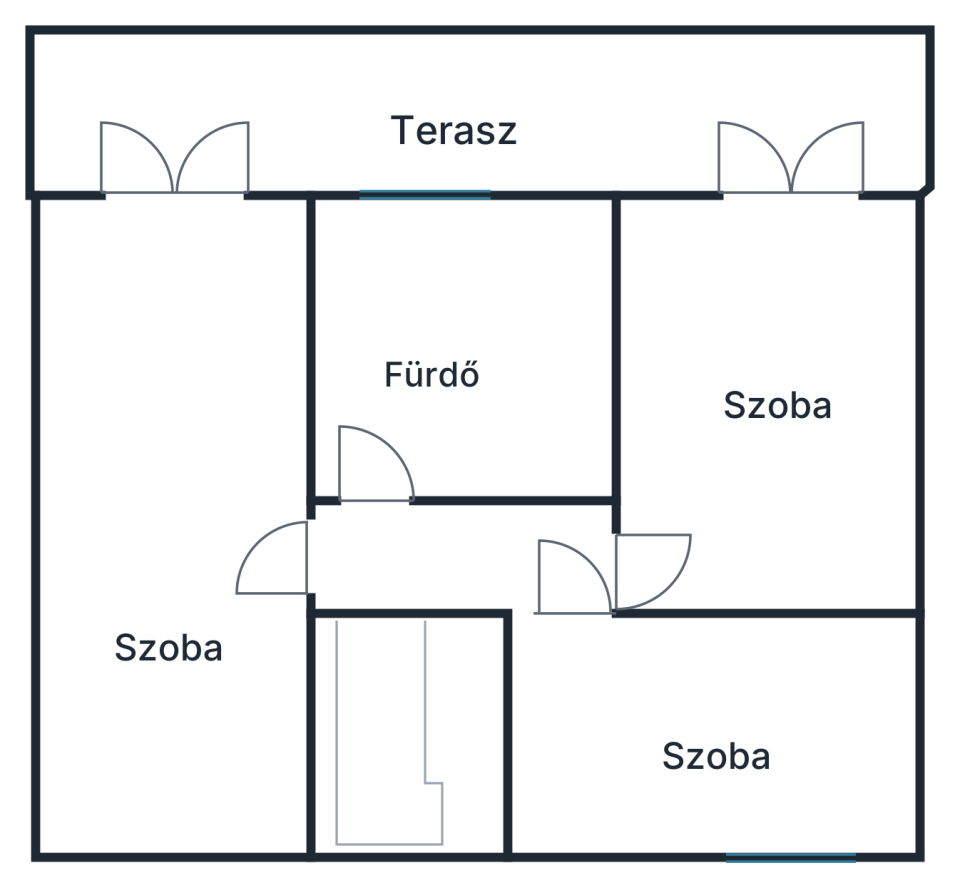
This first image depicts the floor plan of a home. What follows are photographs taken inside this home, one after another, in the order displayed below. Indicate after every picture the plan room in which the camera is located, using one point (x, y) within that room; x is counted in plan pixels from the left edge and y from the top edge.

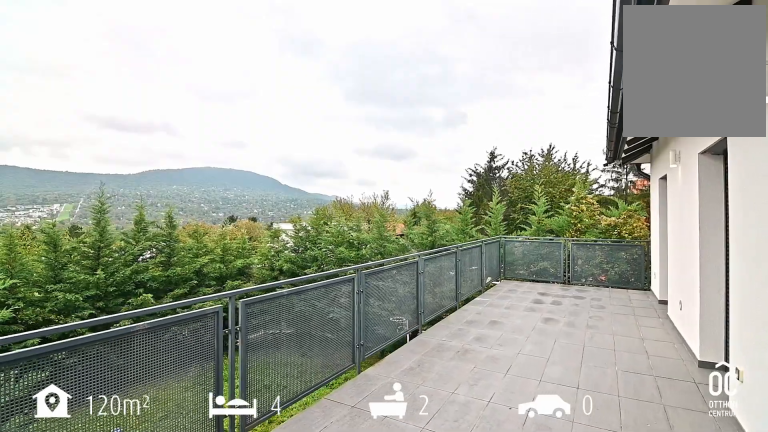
(494, 113)
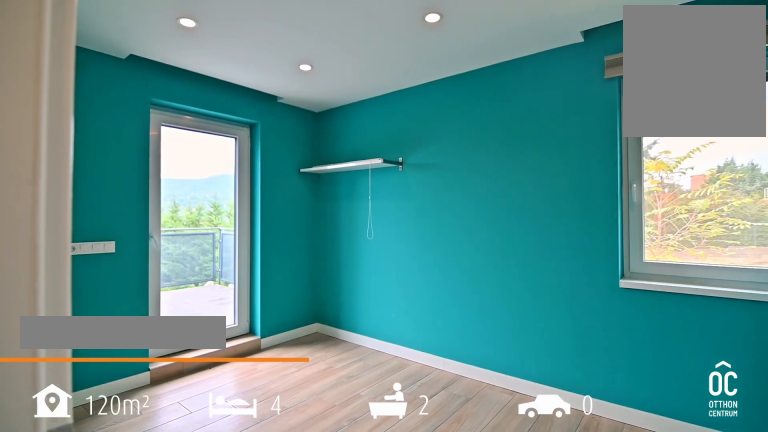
(767, 412)
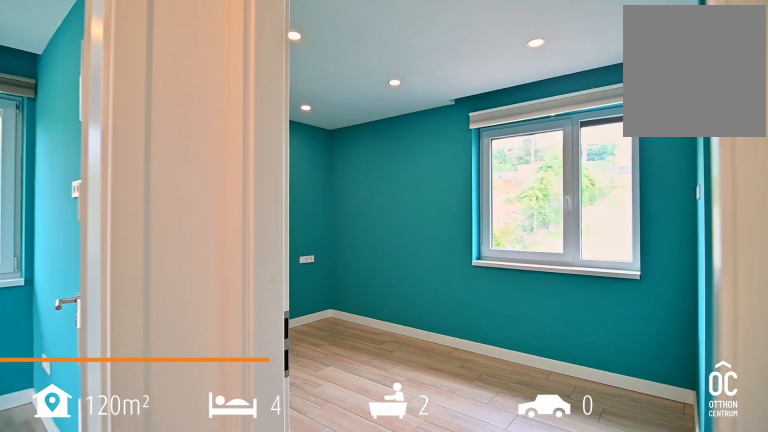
(712, 736)
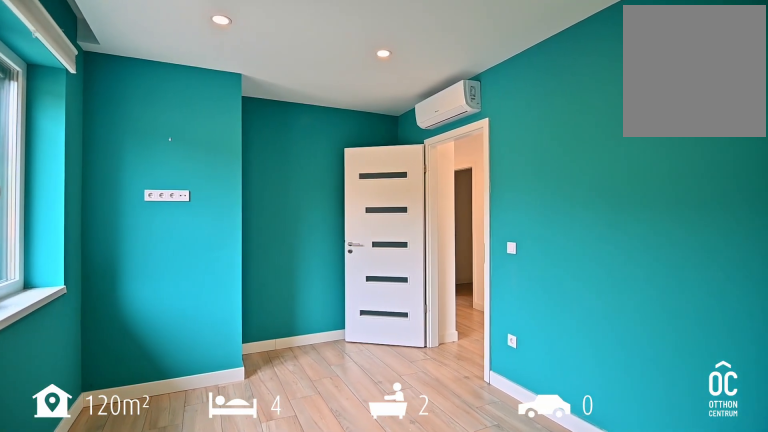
(712, 736)
